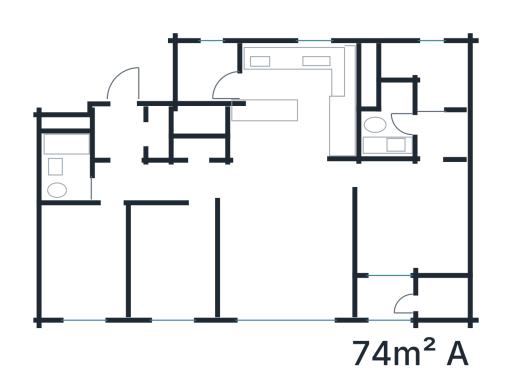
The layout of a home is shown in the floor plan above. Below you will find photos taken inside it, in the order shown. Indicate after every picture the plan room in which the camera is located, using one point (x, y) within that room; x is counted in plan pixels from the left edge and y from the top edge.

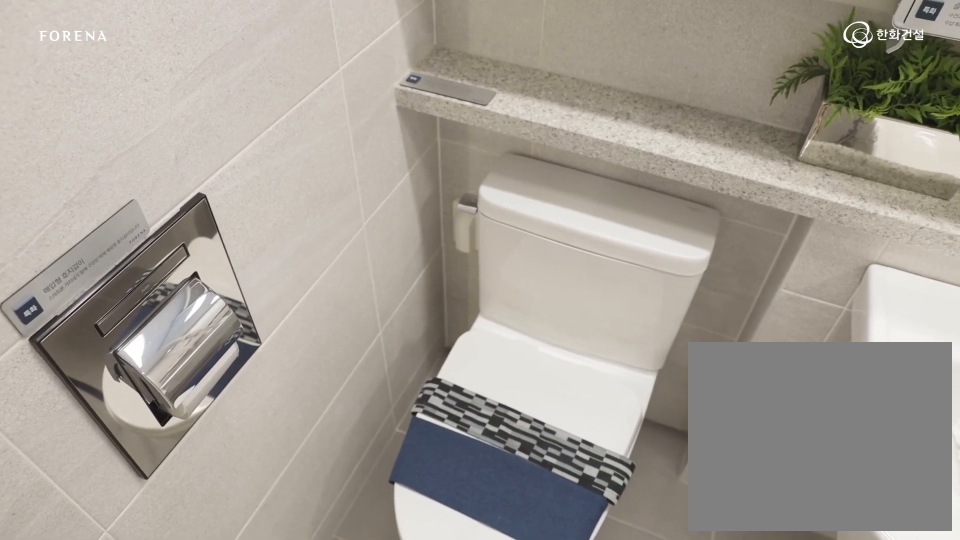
(86, 185)
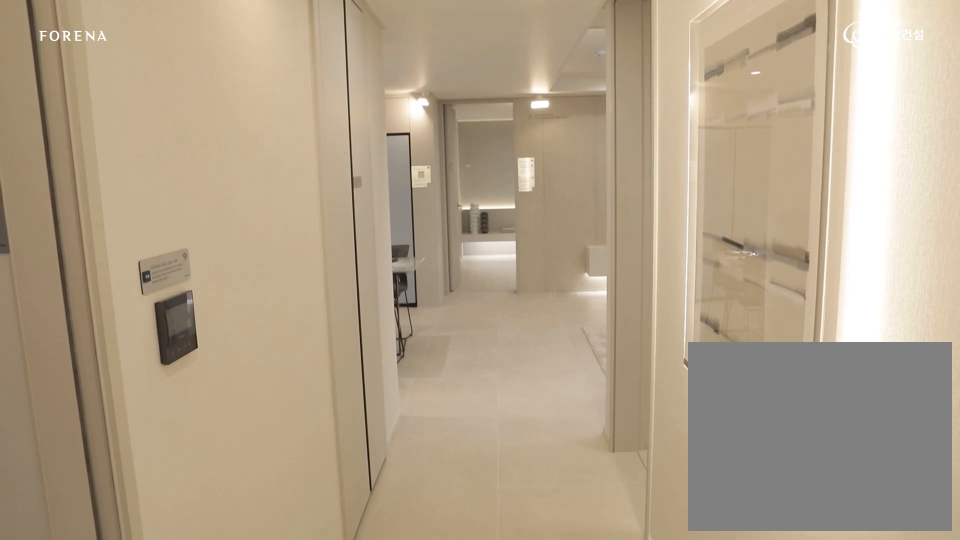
(182, 181)
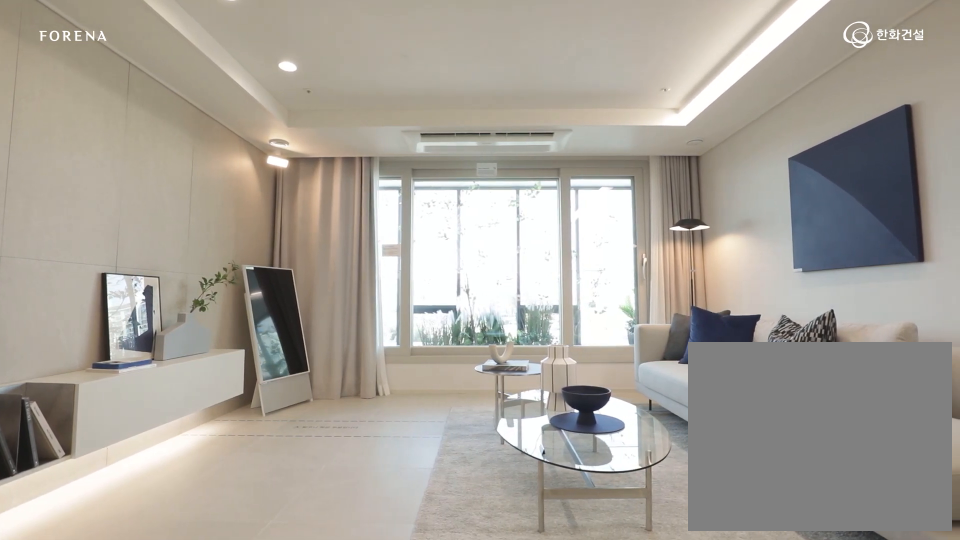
(290, 247)
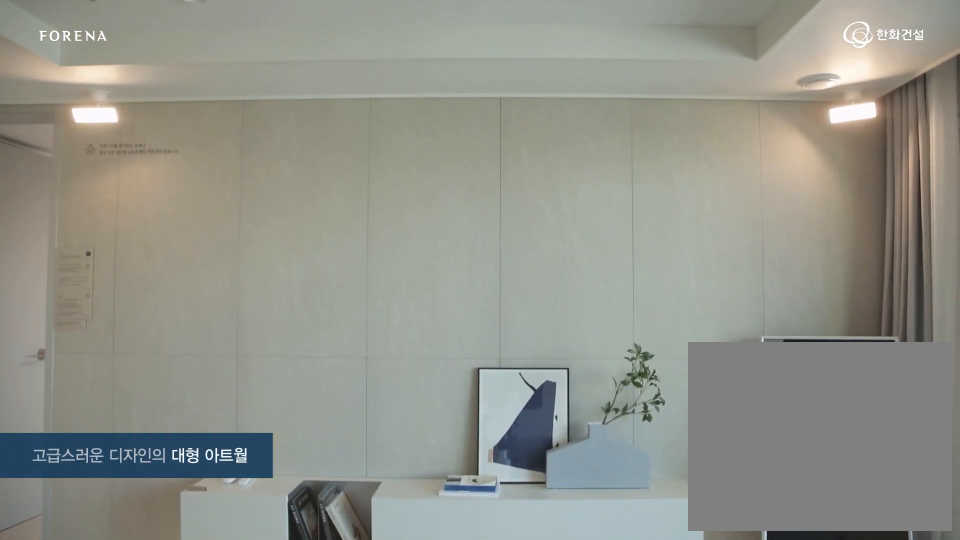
(290, 247)
